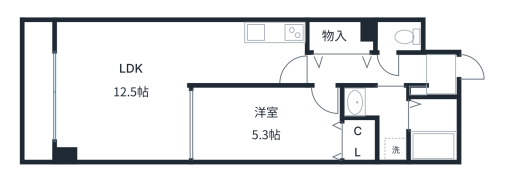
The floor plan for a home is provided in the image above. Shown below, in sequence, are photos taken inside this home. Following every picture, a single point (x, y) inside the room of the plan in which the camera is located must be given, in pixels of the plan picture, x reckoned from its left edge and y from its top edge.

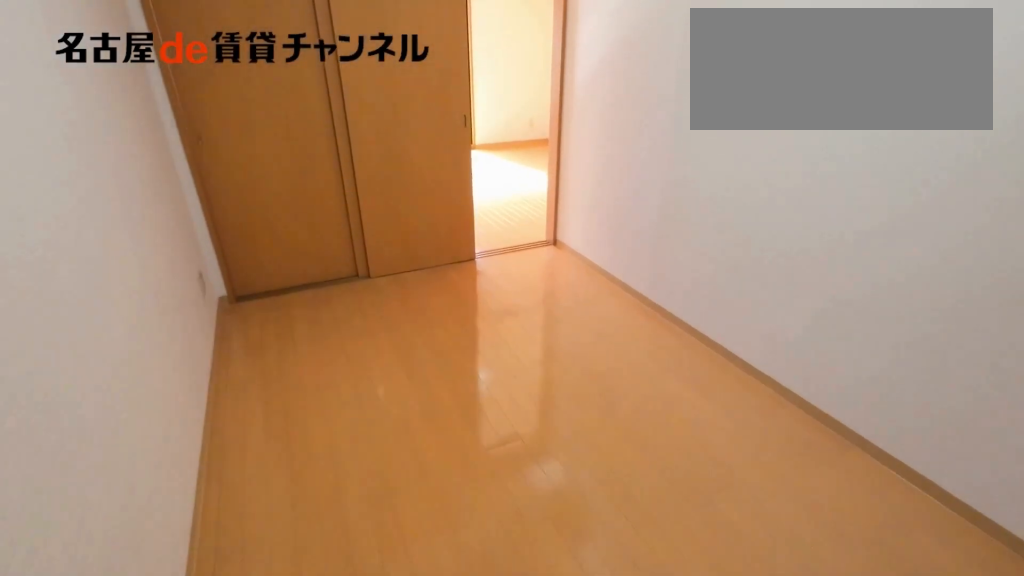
(266, 124)
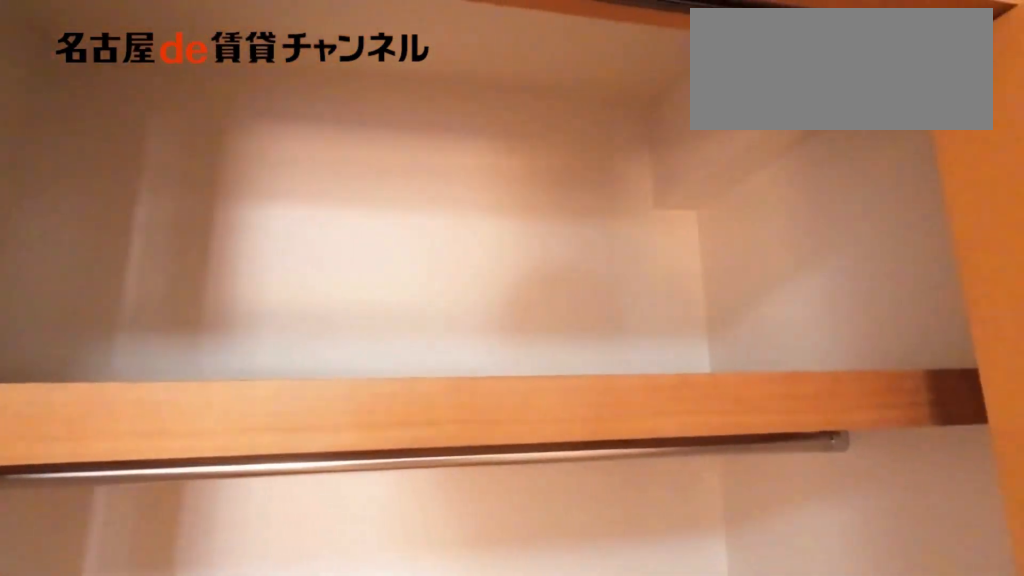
(357, 141)
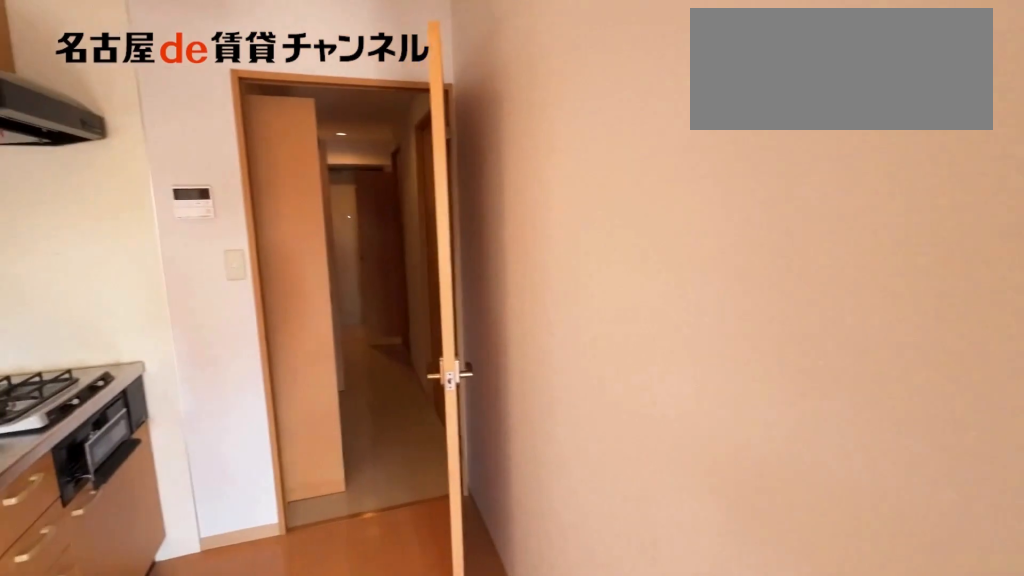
(246, 64)
